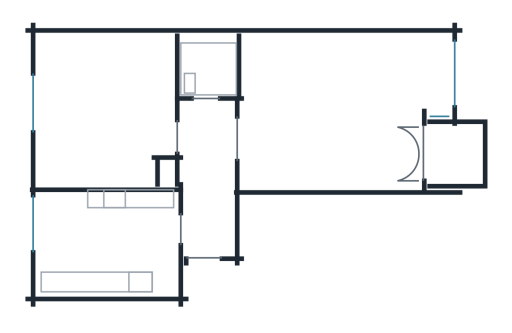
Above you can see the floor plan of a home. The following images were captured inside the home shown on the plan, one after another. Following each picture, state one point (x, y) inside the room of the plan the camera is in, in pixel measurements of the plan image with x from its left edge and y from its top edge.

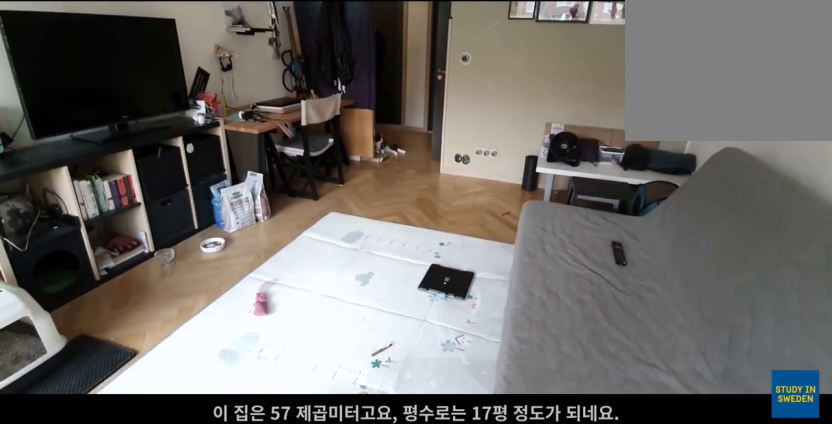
(346, 110)
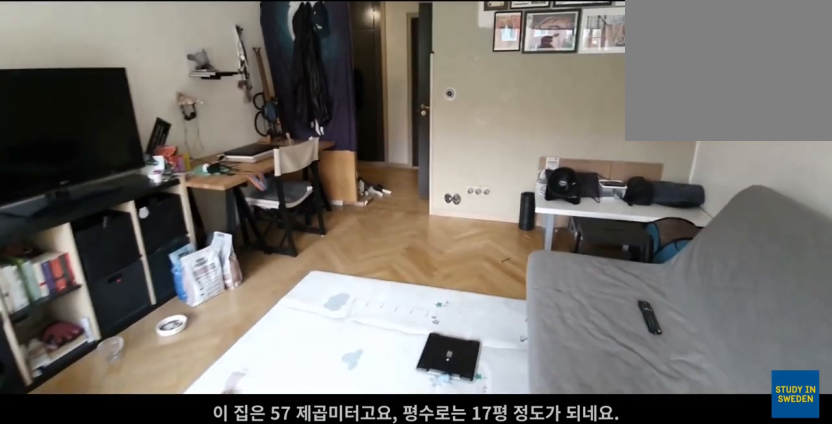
(346, 110)
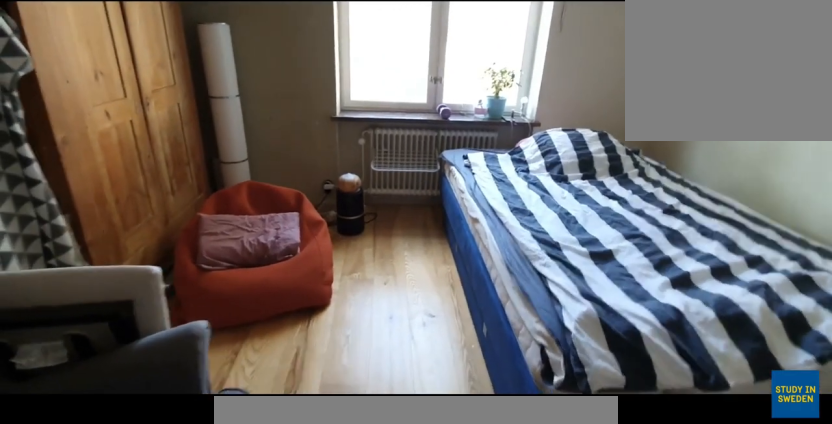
(105, 102)
